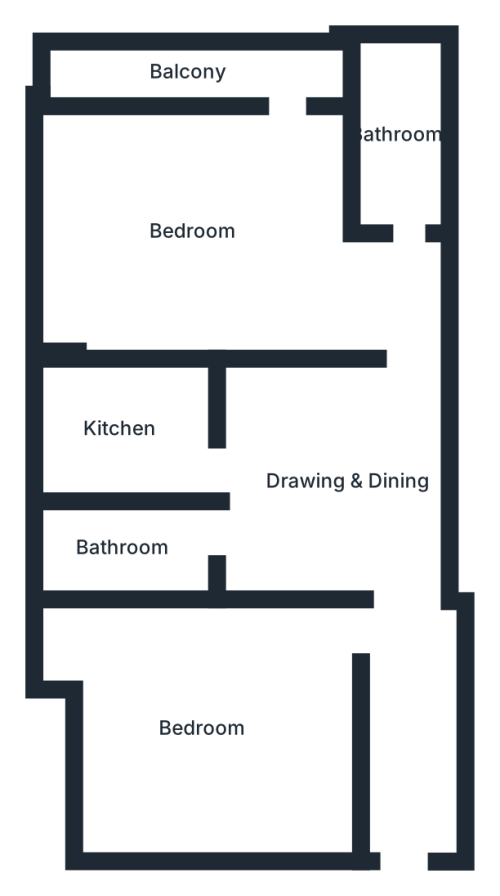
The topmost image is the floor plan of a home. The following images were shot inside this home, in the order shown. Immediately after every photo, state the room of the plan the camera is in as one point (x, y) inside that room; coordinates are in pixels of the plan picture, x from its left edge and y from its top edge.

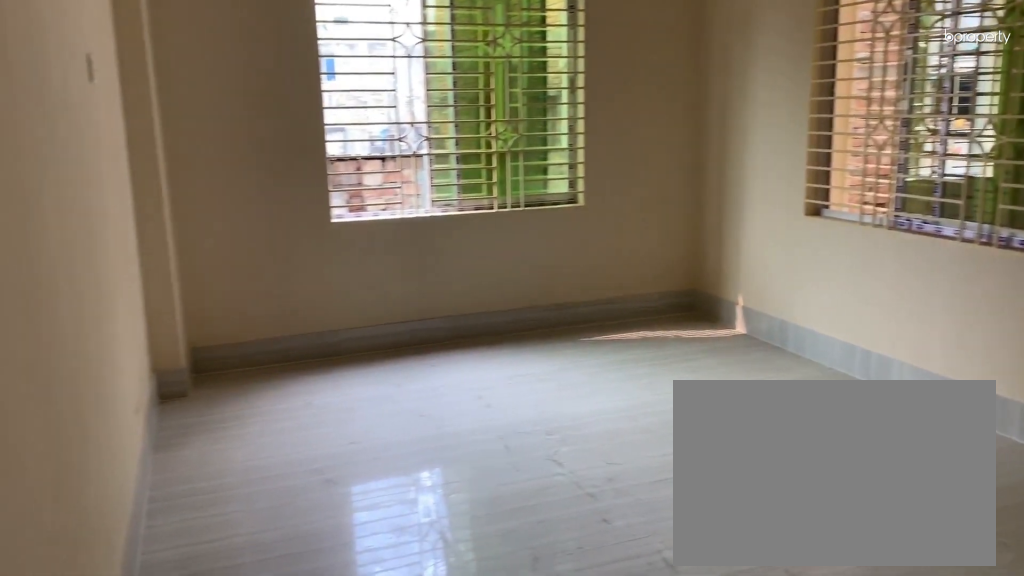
(234, 254)
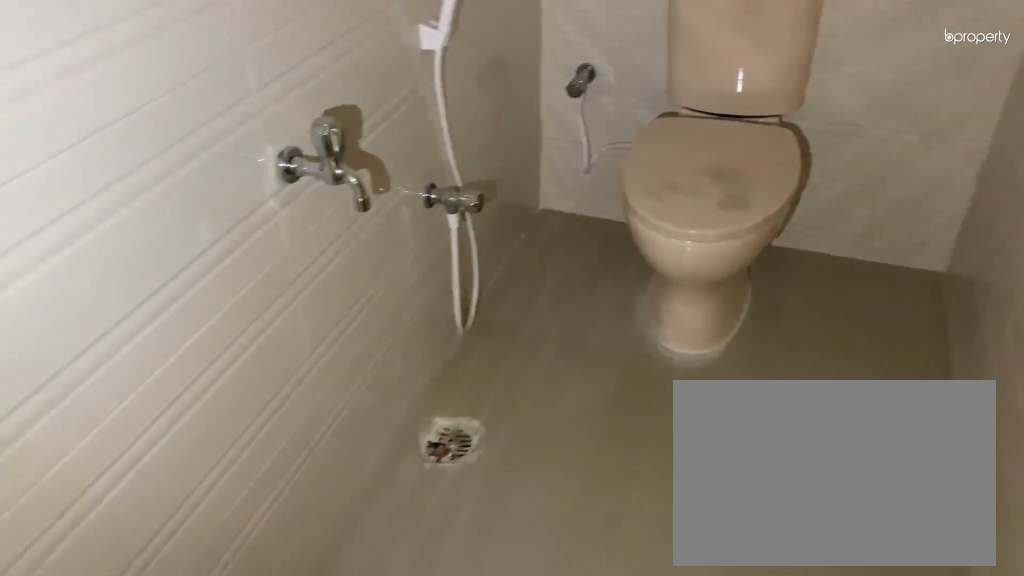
(403, 134)
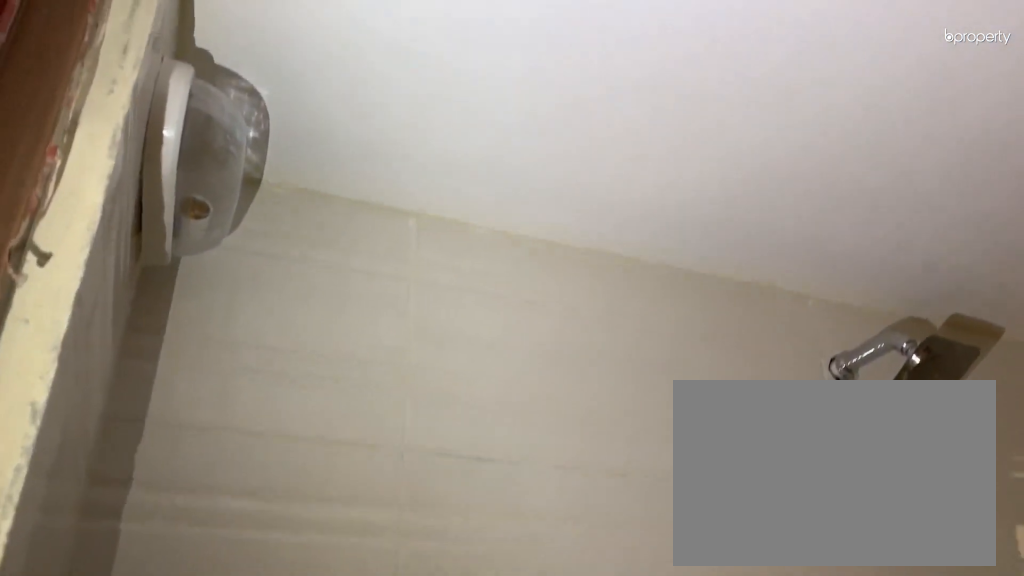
(403, 134)
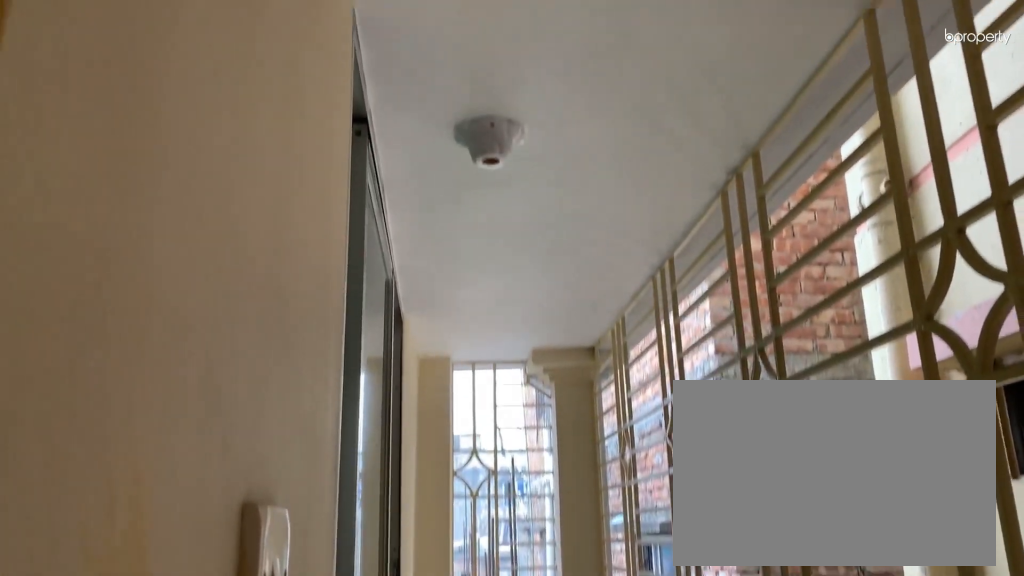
(182, 80)
